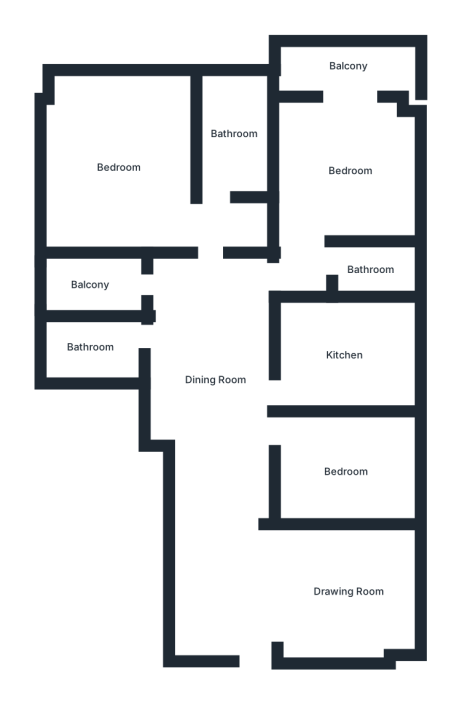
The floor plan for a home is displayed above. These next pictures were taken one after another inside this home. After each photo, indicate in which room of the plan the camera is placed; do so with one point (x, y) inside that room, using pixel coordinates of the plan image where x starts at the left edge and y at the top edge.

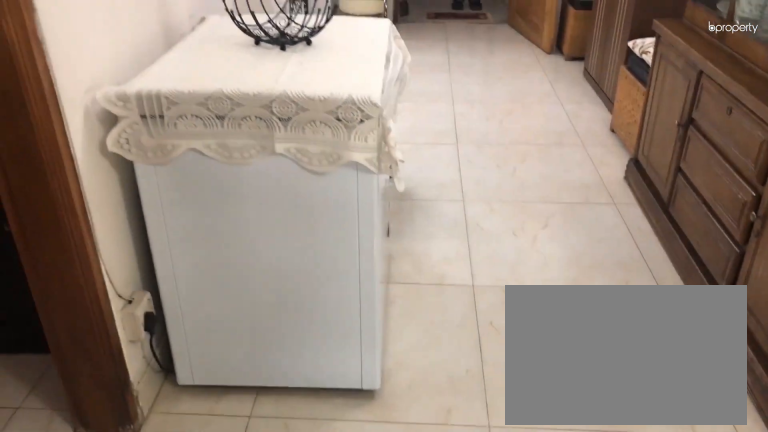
(217, 382)
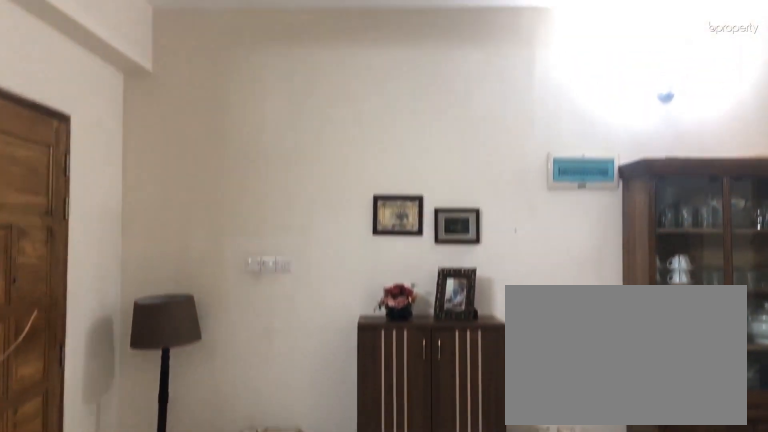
(348, 590)
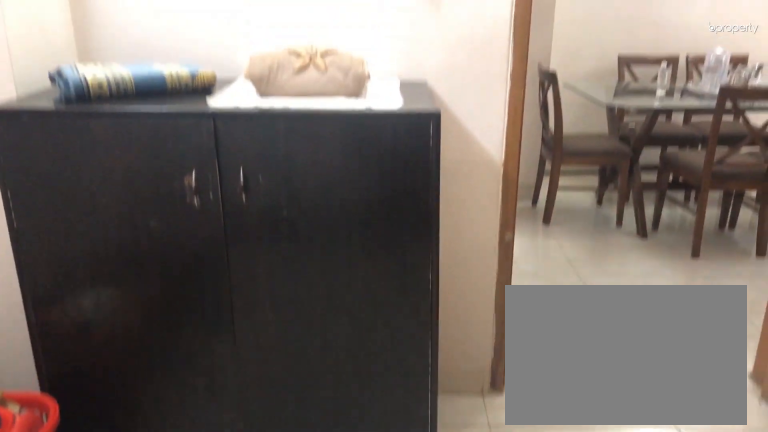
(343, 469)
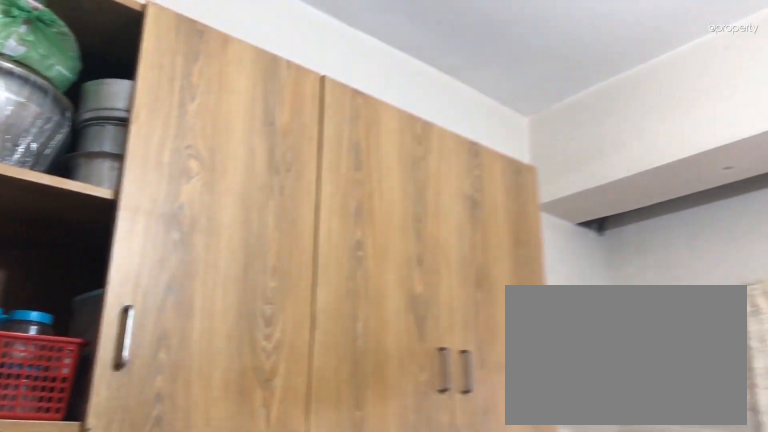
(343, 353)
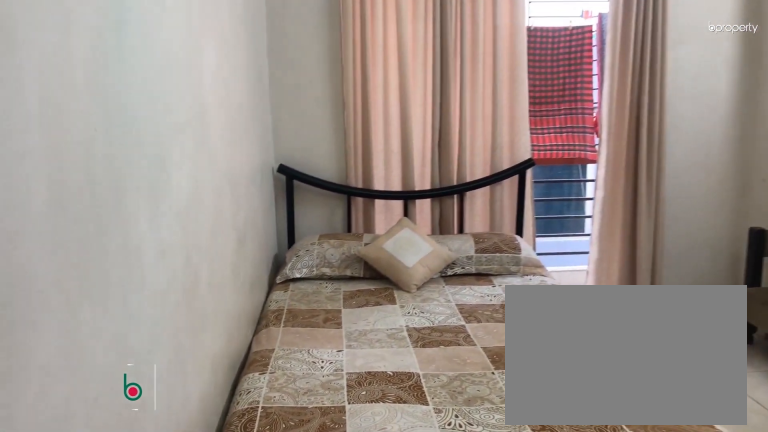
(347, 174)
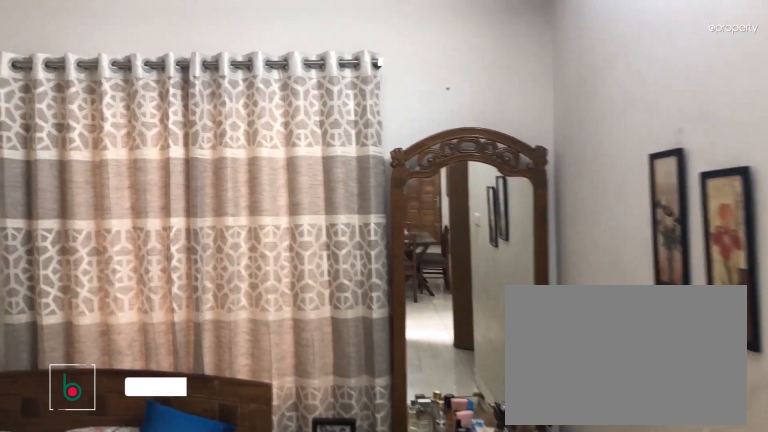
(115, 169)
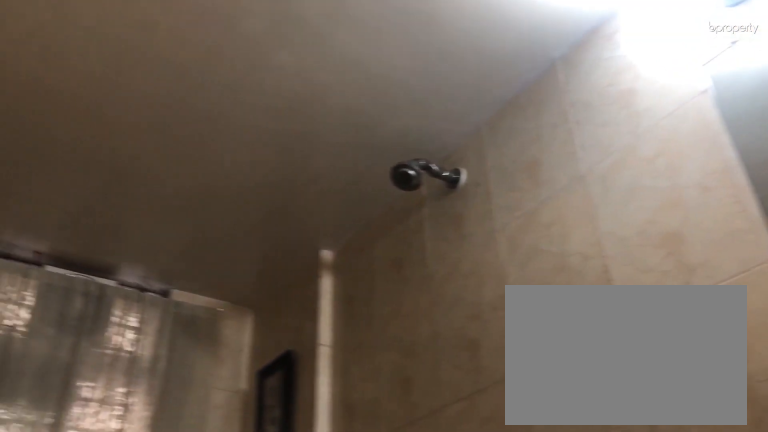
(231, 136)
